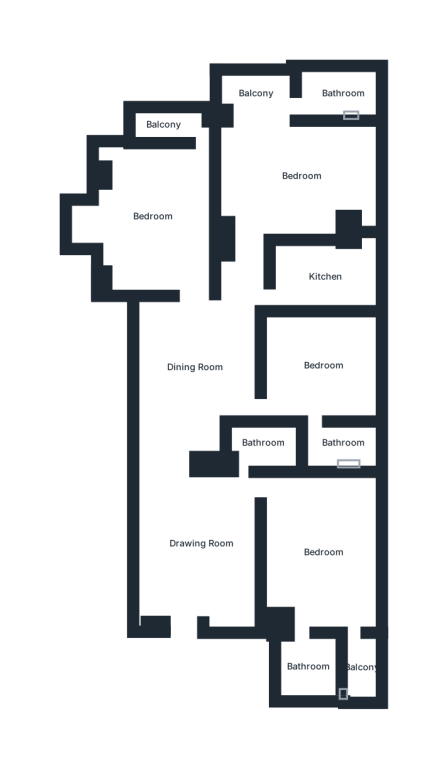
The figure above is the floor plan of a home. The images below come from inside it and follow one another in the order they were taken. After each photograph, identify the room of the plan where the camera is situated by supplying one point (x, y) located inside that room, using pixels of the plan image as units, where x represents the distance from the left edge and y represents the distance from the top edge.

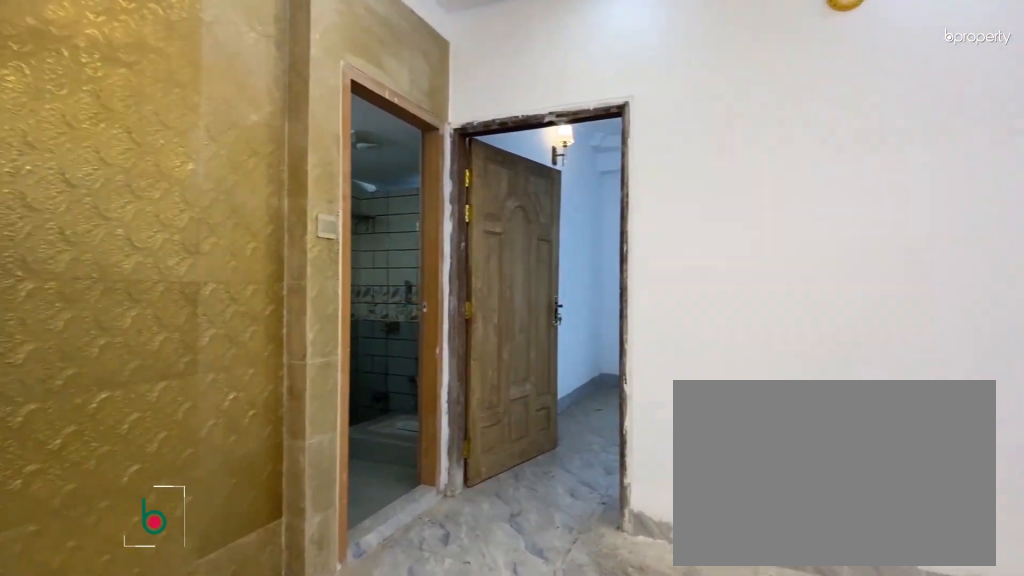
(198, 544)
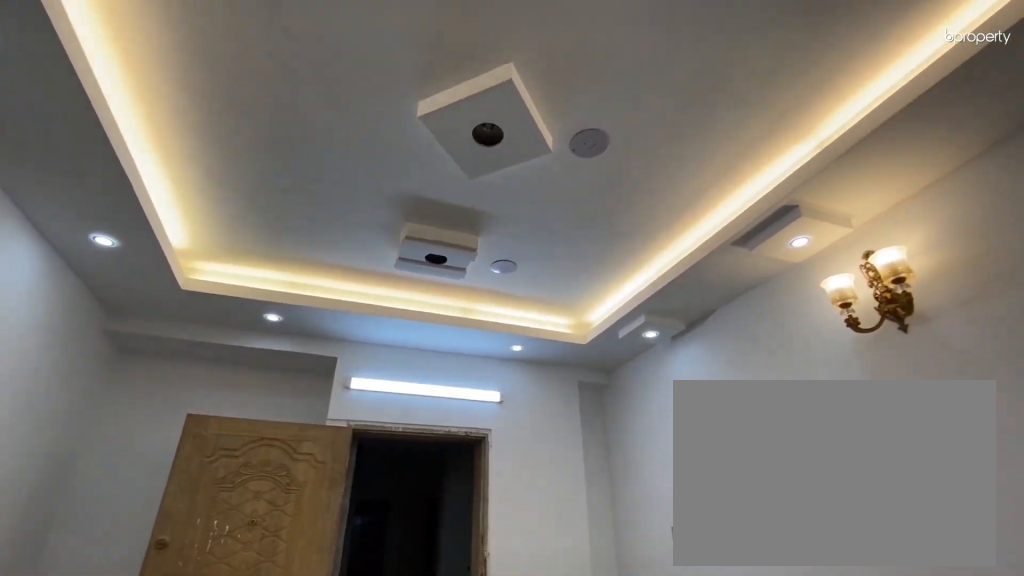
(198, 544)
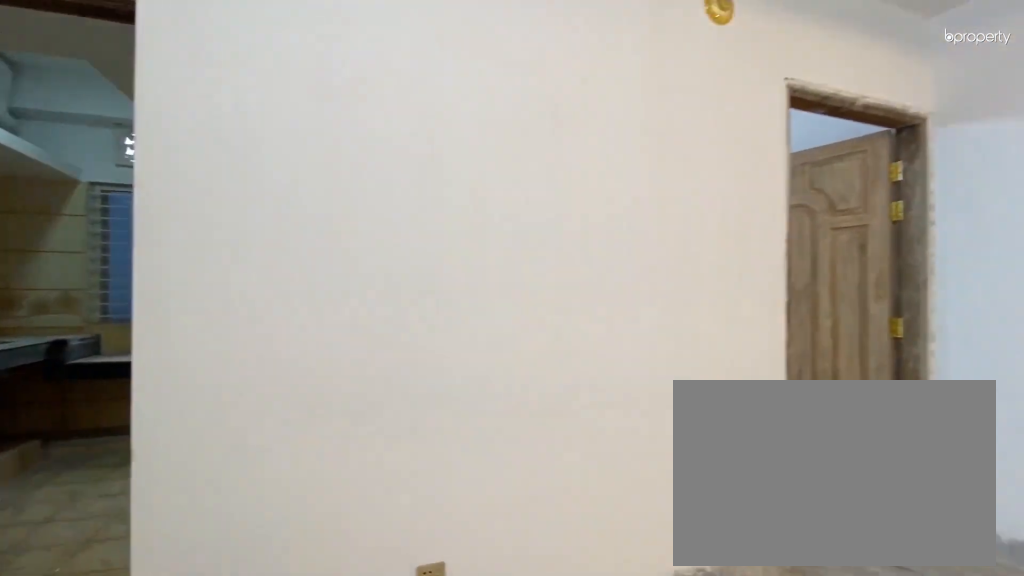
(193, 367)
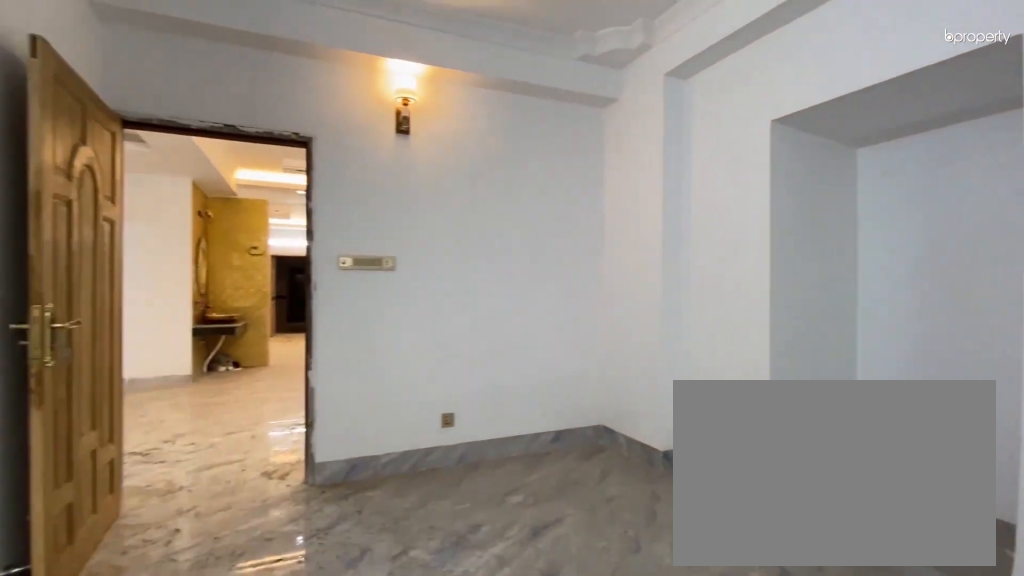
(154, 218)
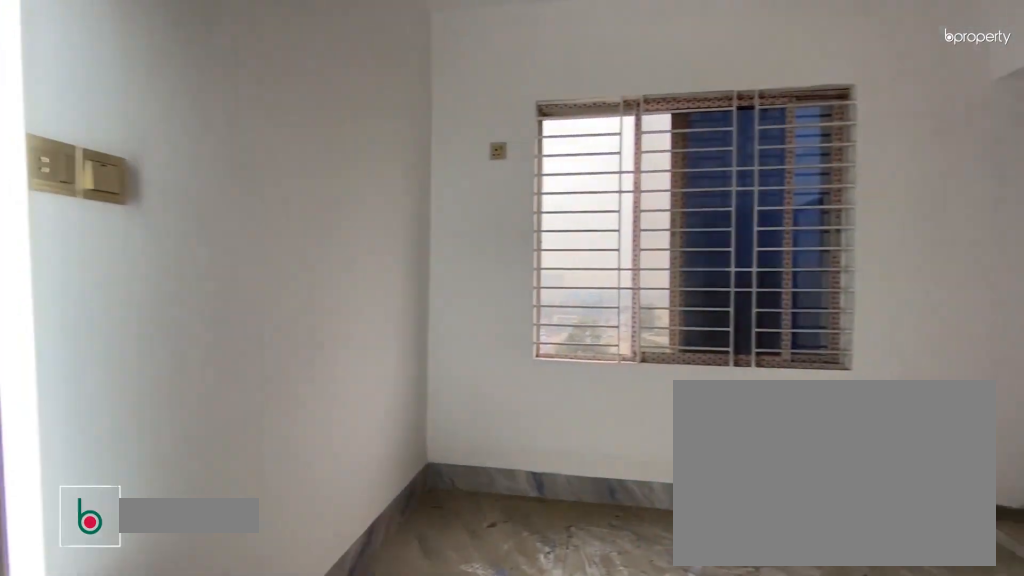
(302, 178)
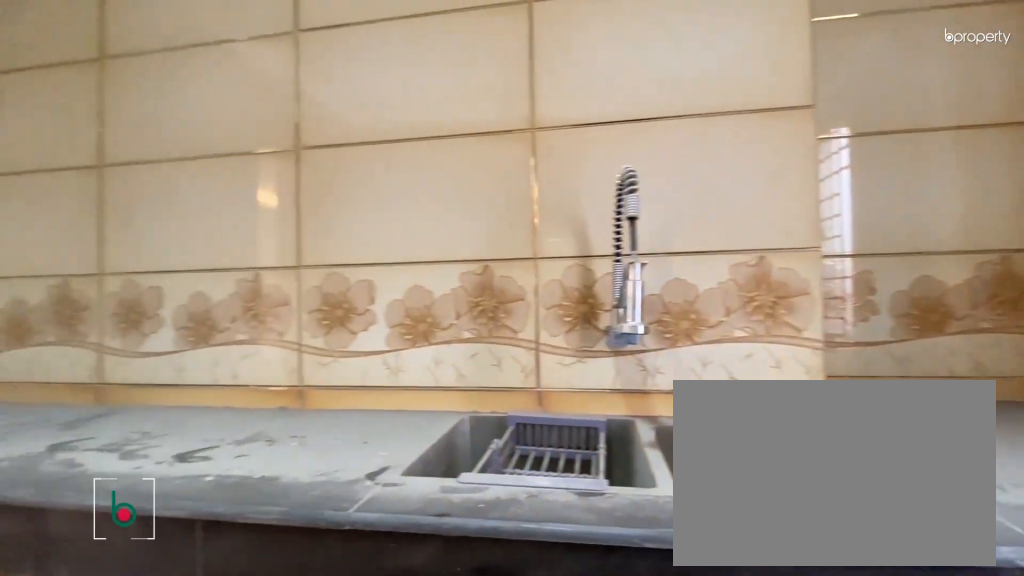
(324, 275)
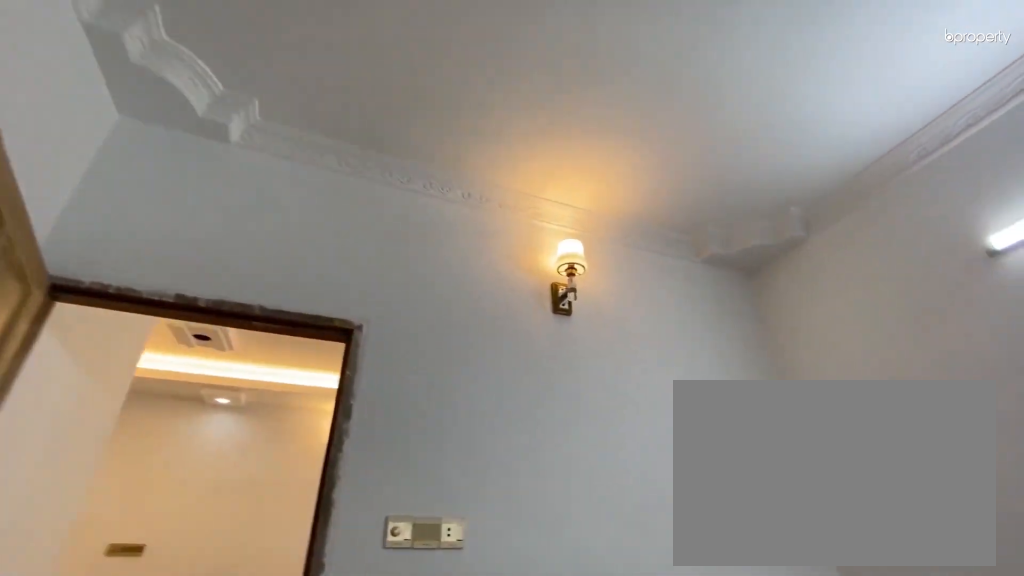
(324, 368)
